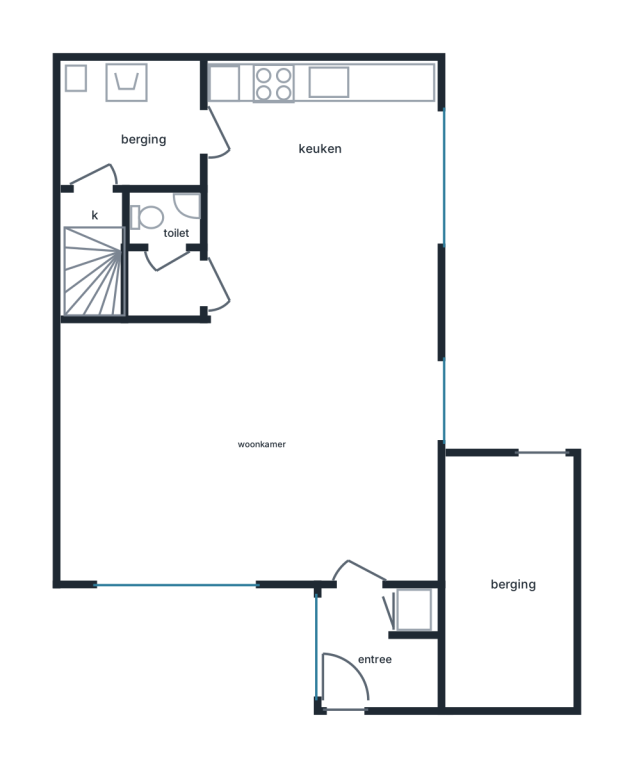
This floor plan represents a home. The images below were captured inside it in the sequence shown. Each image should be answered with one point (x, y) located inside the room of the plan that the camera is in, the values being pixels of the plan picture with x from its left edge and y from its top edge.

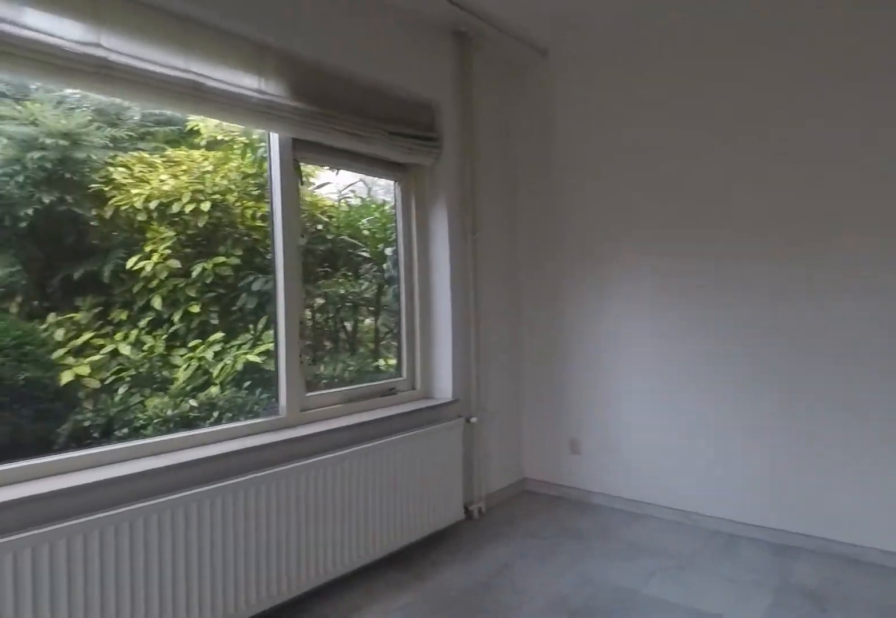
(195, 453)
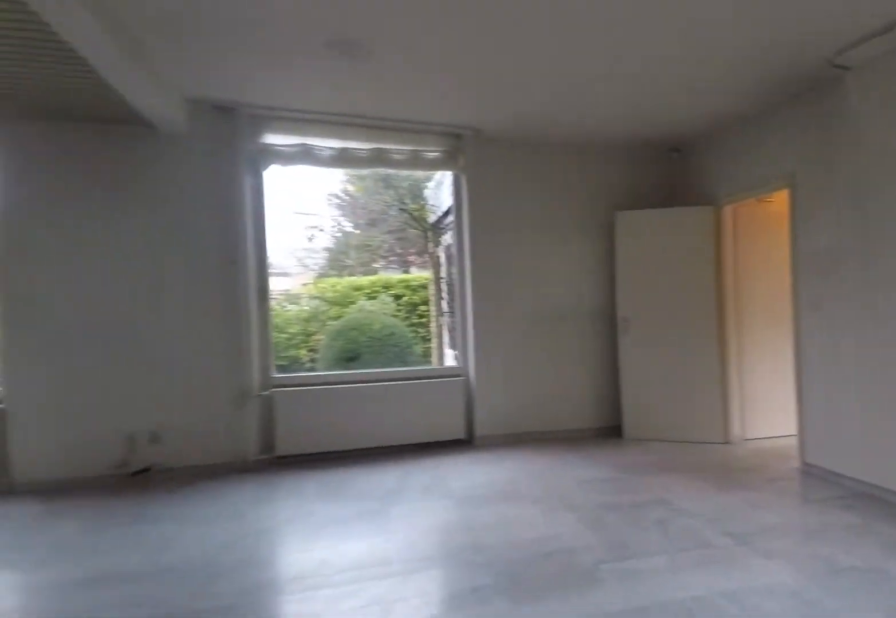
(195, 453)
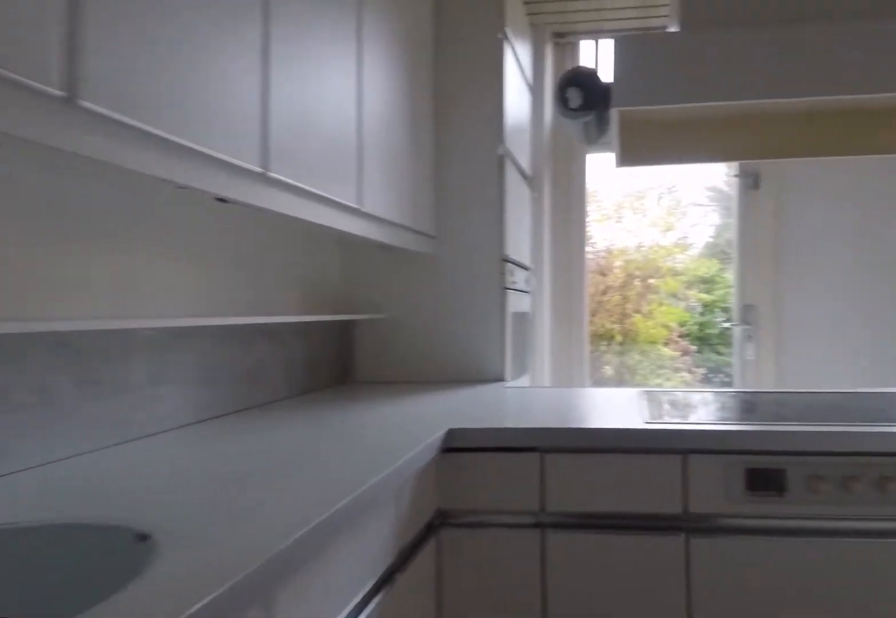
(320, 126)
